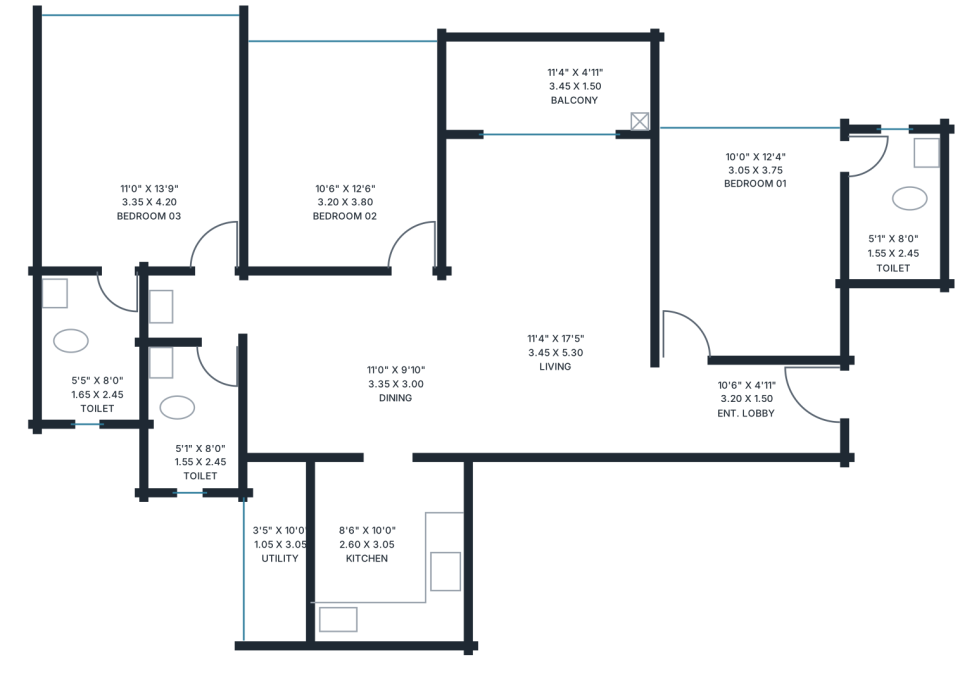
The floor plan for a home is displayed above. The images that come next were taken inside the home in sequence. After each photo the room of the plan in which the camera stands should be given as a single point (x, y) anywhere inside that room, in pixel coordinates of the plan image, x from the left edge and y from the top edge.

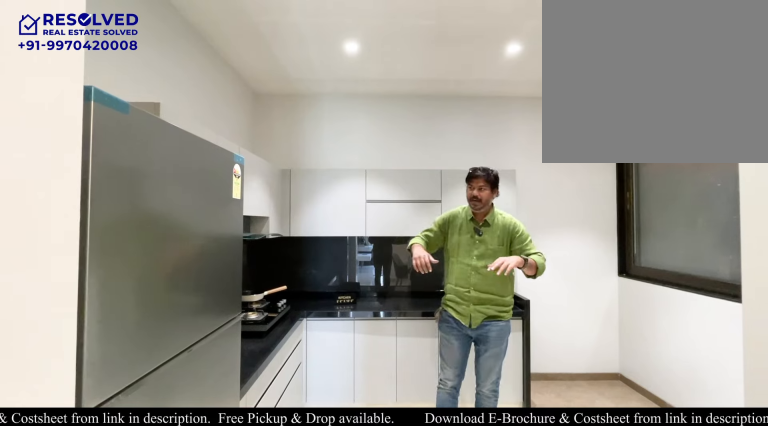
(388, 550)
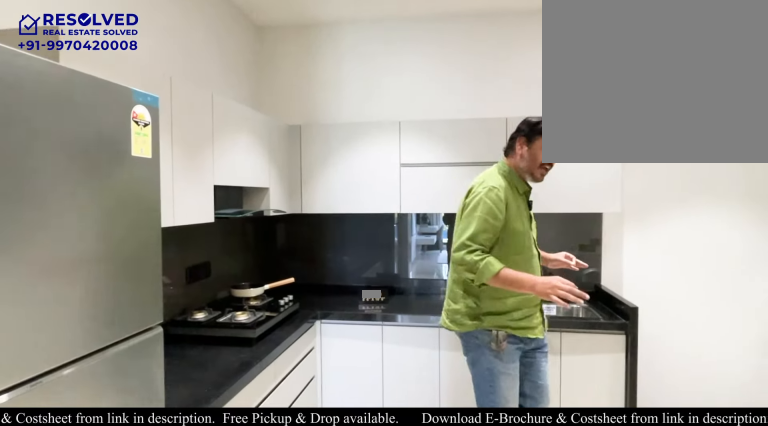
(388, 549)
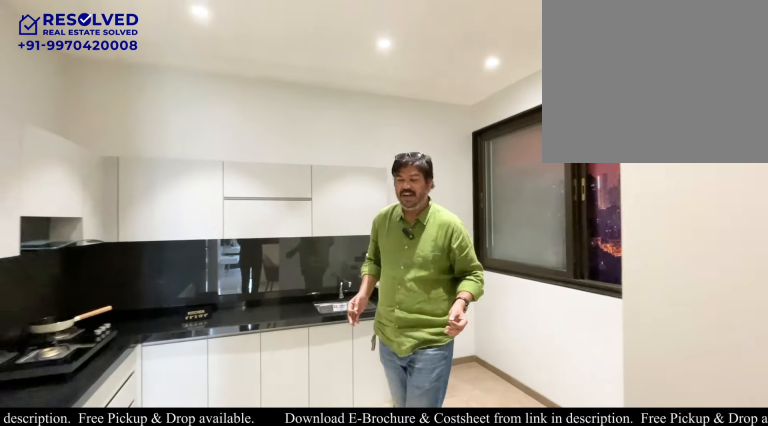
(388, 549)
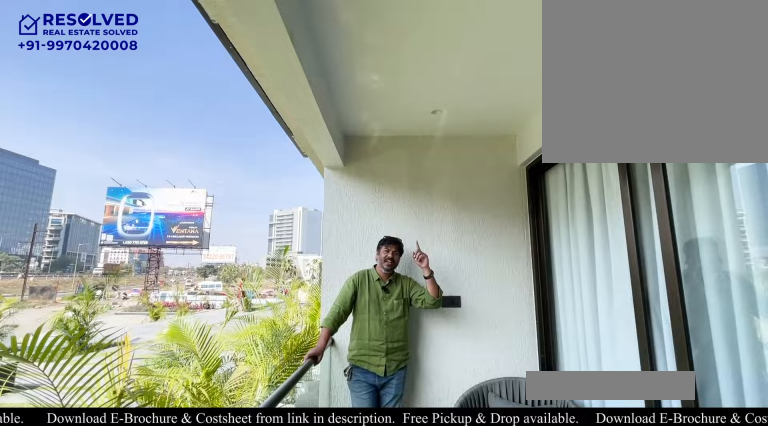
(546, 84)
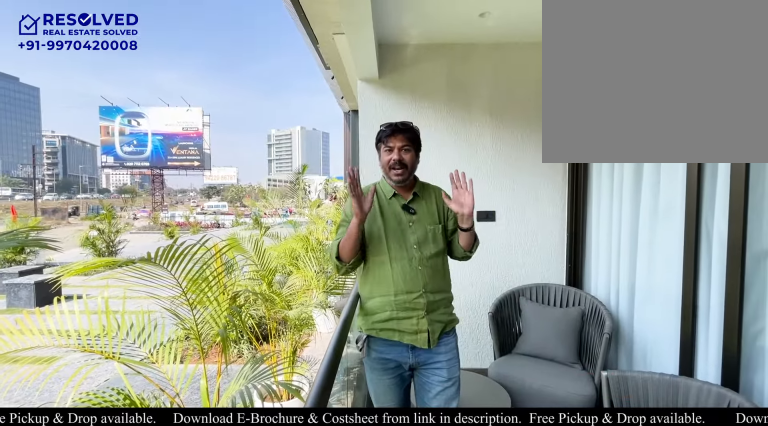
(546, 84)
